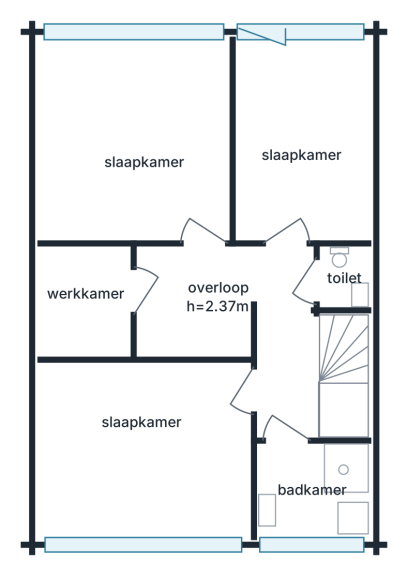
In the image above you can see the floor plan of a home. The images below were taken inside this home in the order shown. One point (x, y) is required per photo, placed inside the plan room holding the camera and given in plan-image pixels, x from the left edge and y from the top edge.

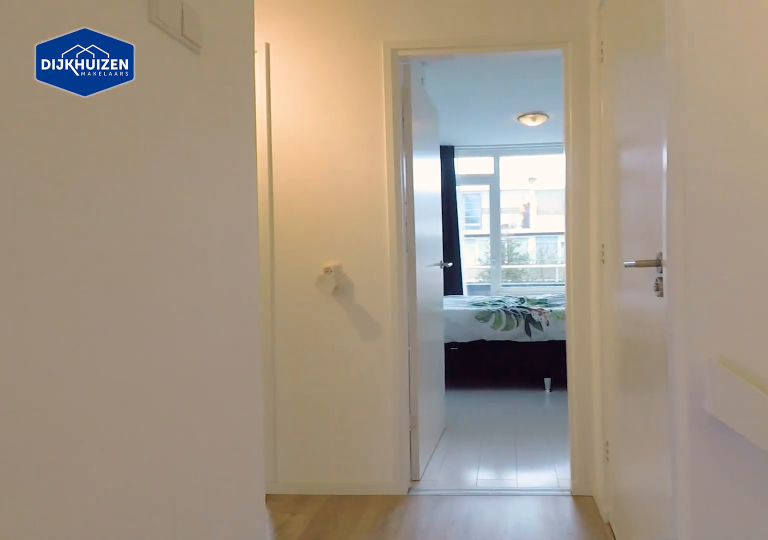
(286, 342)
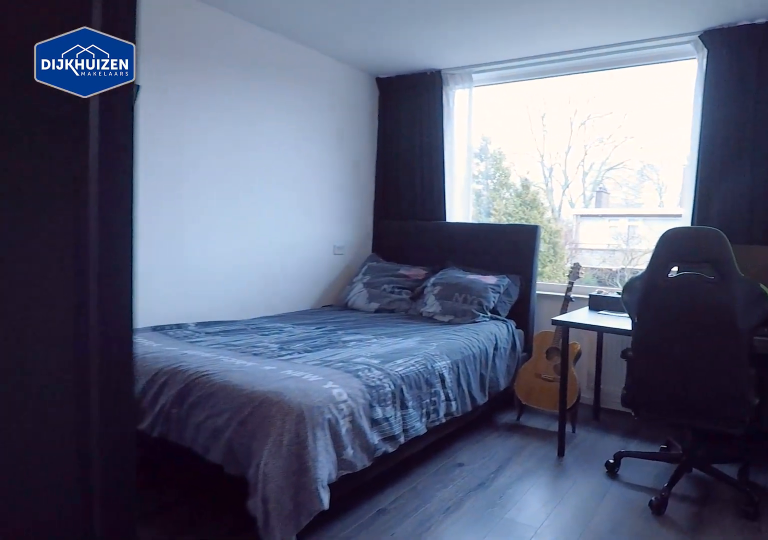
(139, 159)
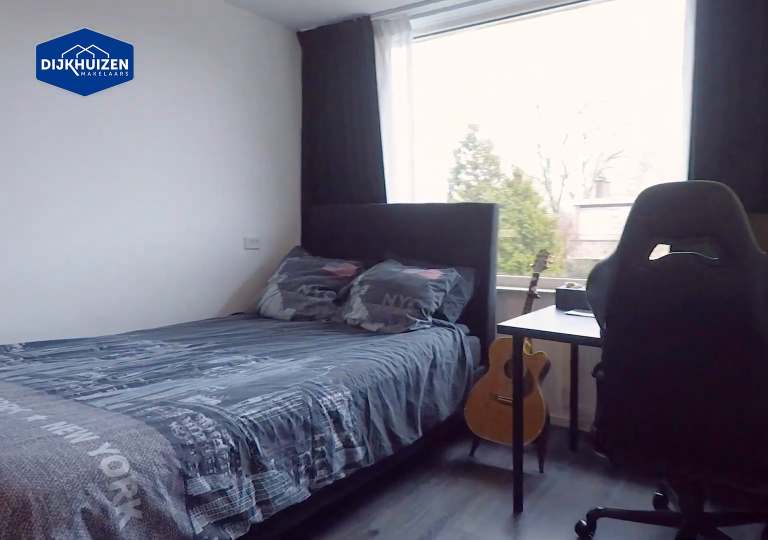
(139, 159)
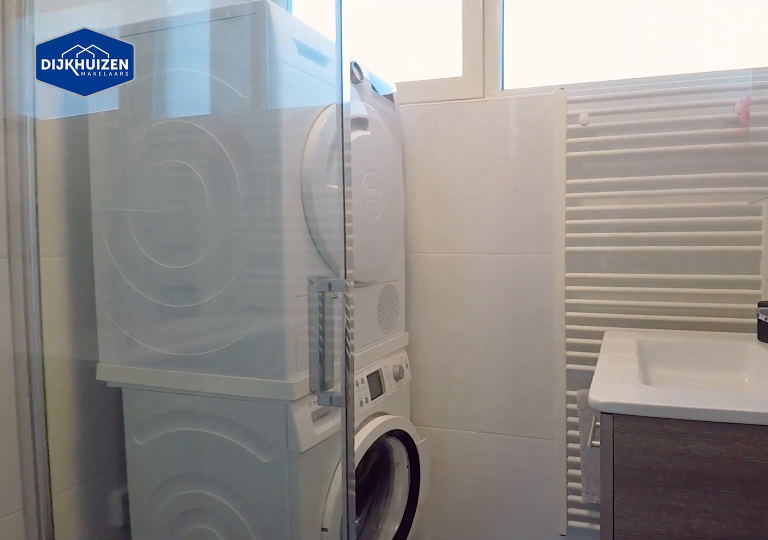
(312, 498)
